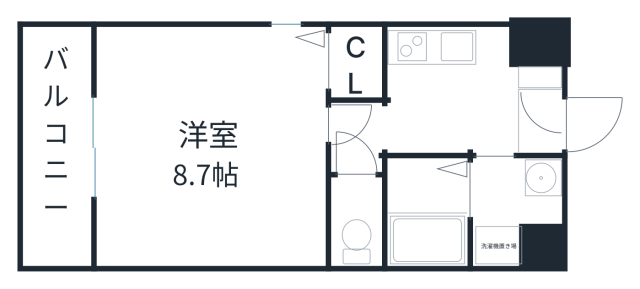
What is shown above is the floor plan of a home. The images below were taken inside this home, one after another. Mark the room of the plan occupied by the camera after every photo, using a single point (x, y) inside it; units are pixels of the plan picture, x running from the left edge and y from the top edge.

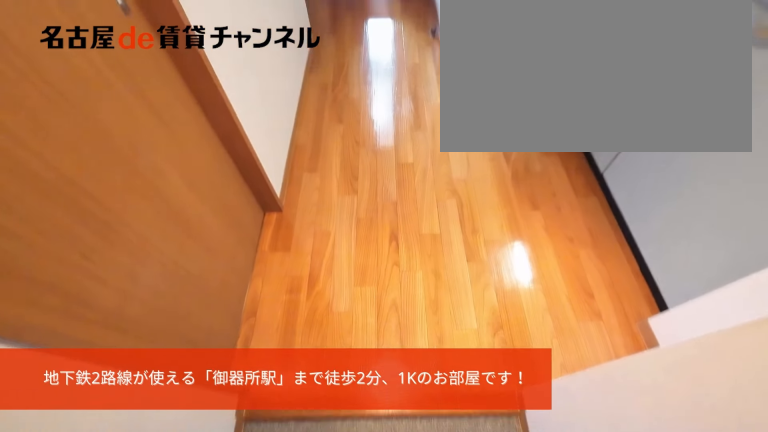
(543, 123)
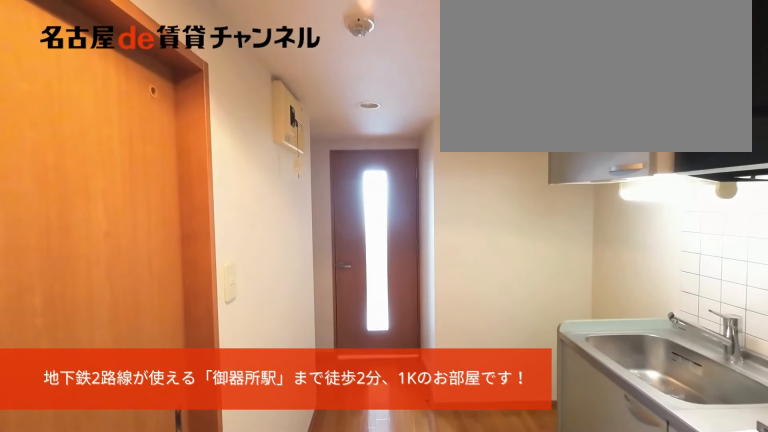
(543, 123)
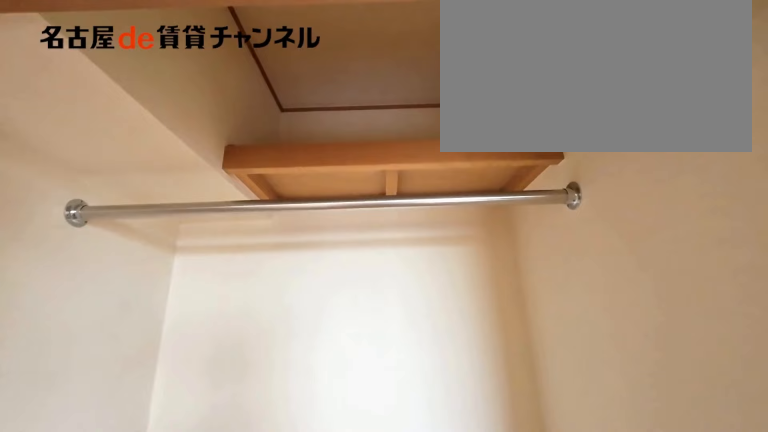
(354, 64)
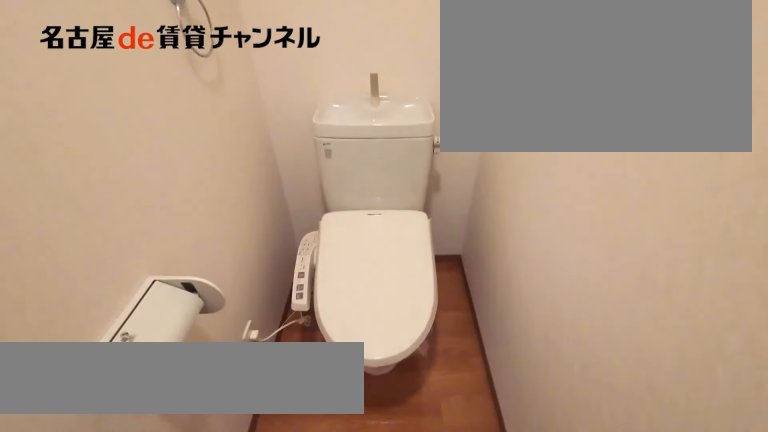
(357, 221)
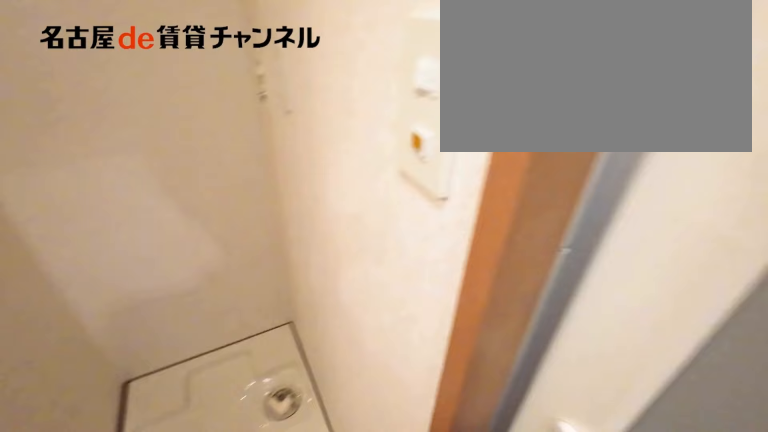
(517, 211)
